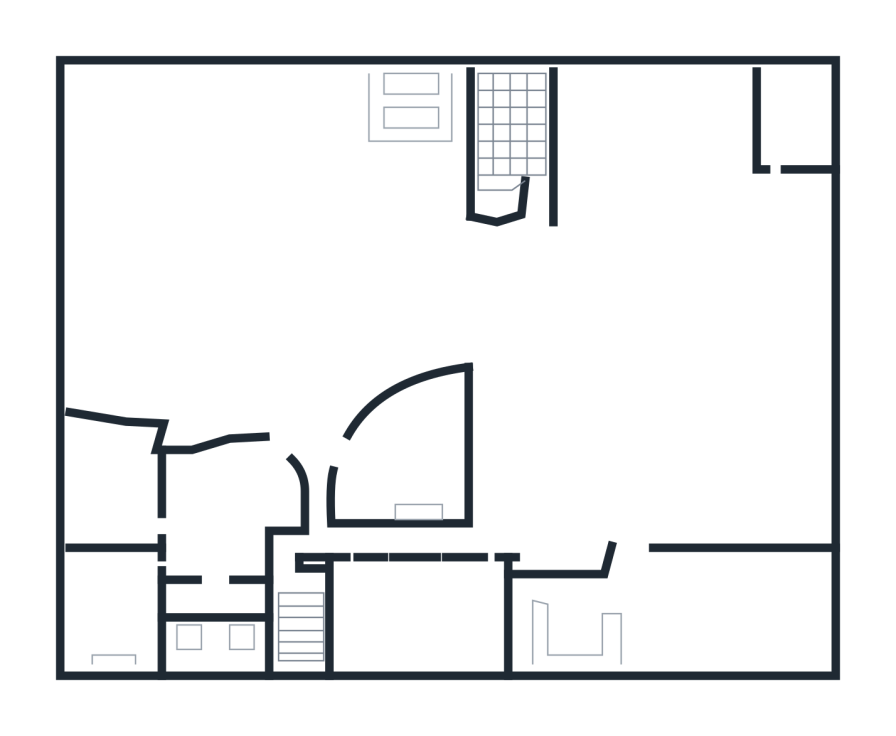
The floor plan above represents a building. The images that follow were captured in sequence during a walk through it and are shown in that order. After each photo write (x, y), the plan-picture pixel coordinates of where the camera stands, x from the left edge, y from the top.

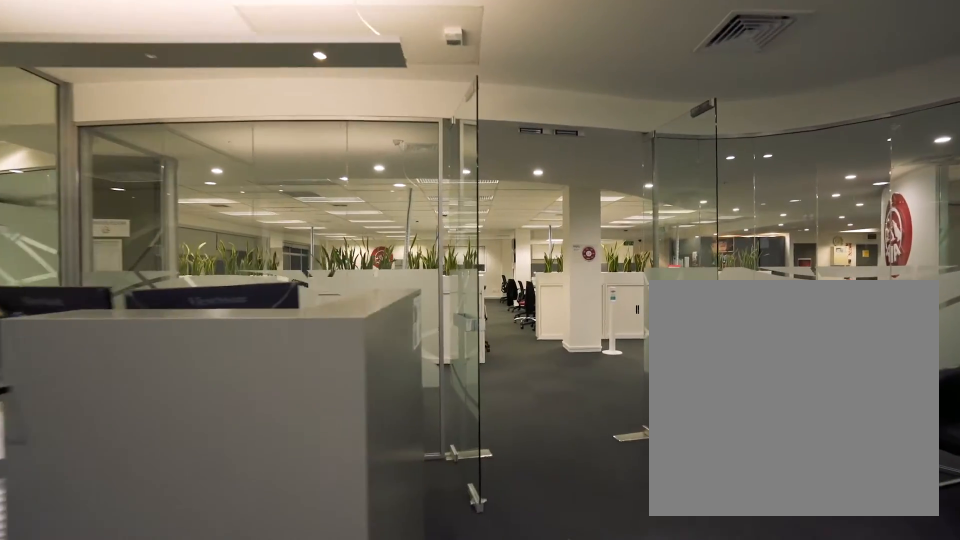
(254, 497)
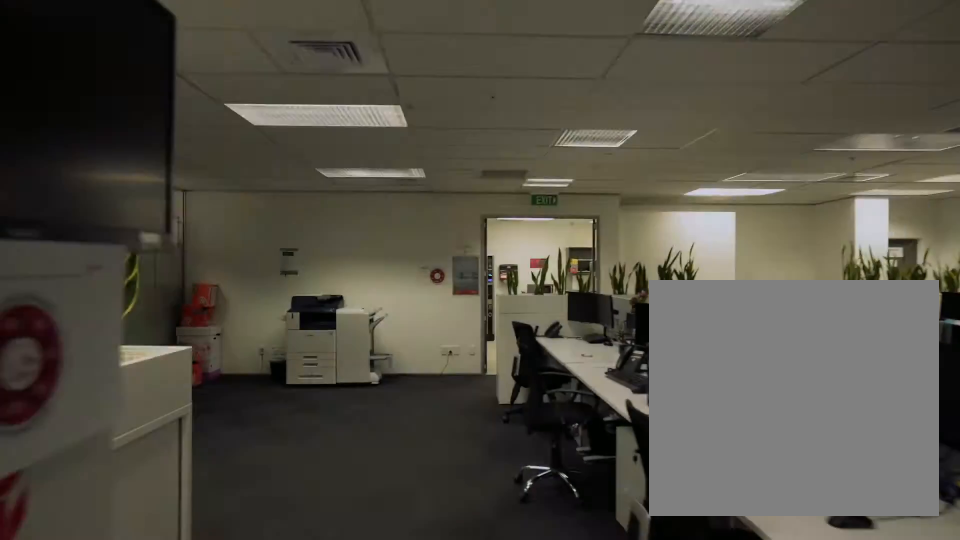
(636, 304)
